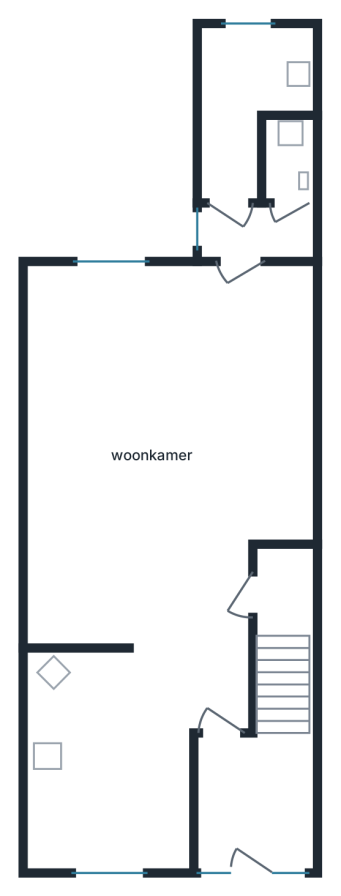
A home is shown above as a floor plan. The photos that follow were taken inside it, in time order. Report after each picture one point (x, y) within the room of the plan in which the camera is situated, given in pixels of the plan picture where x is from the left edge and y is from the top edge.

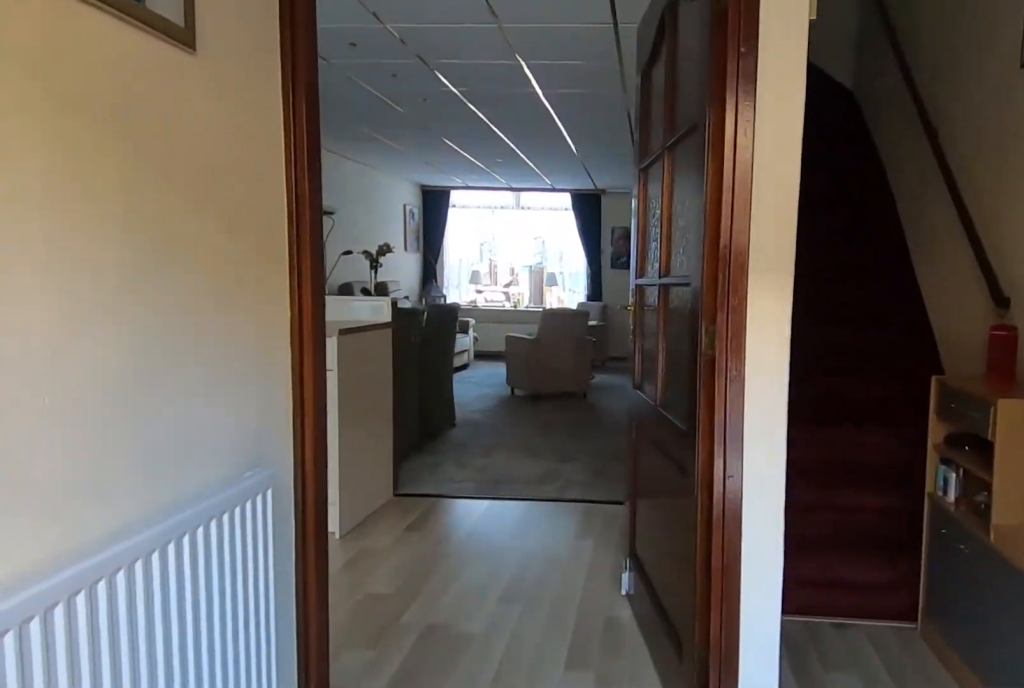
(251, 800)
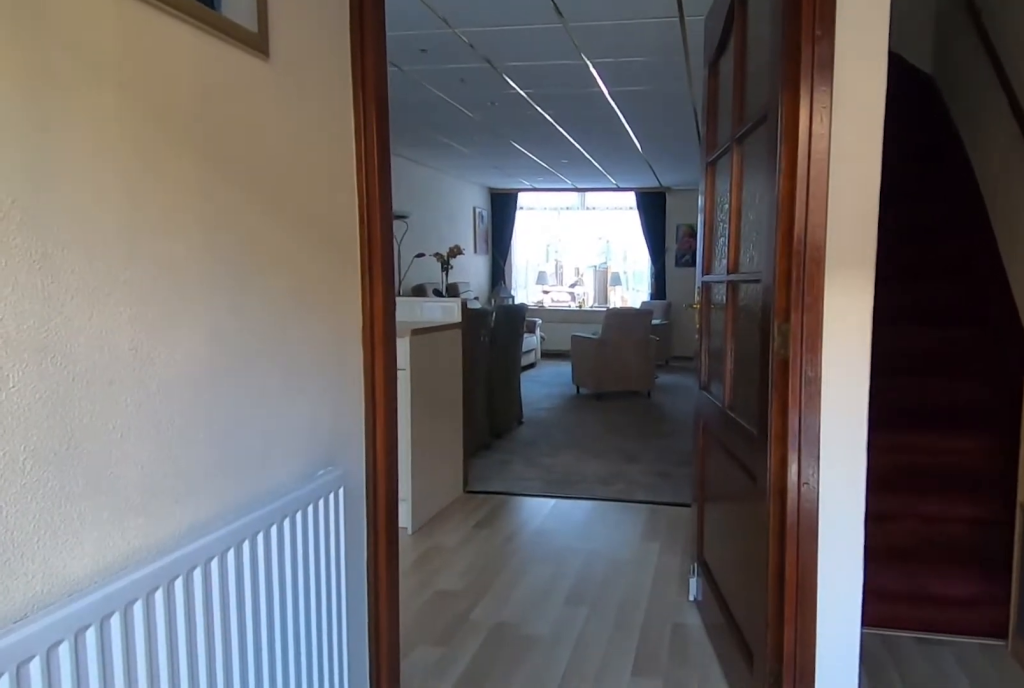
(251, 800)
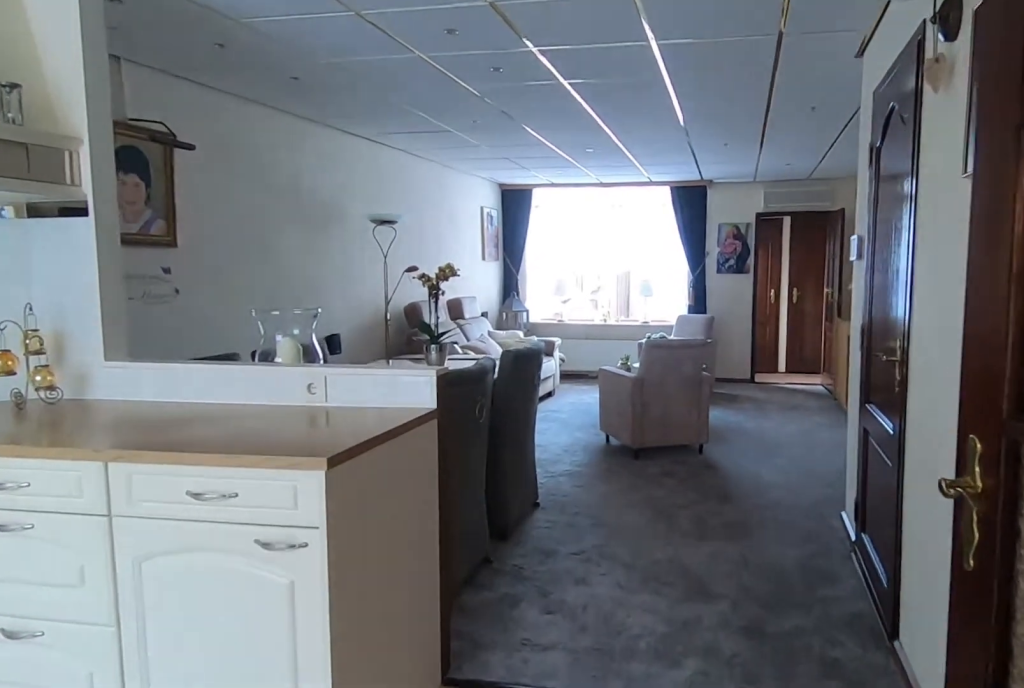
(145, 508)
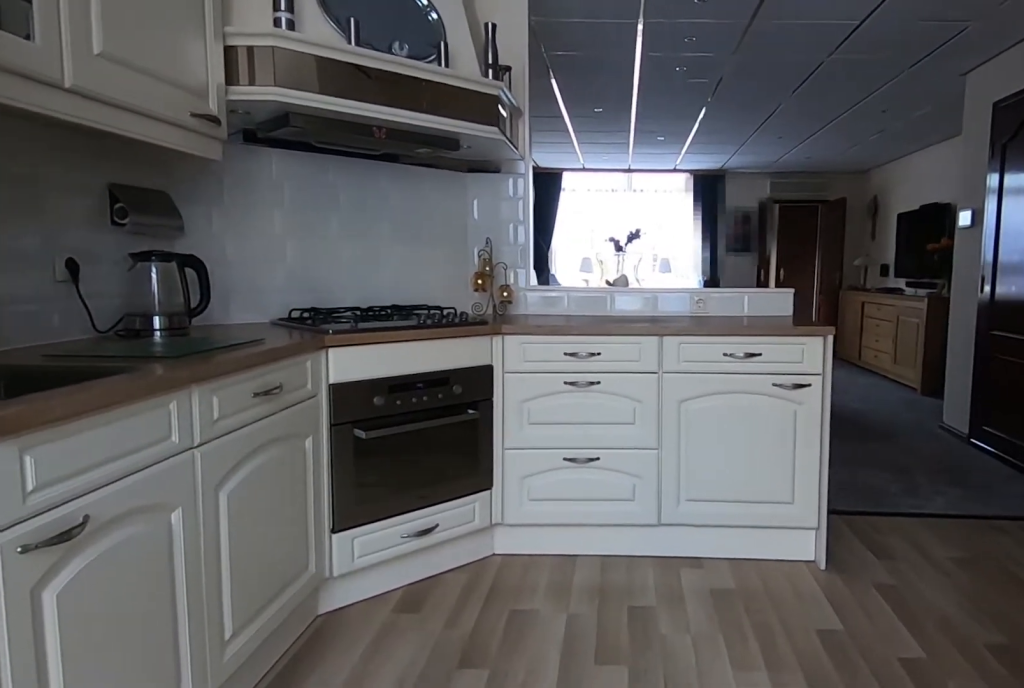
(104, 764)
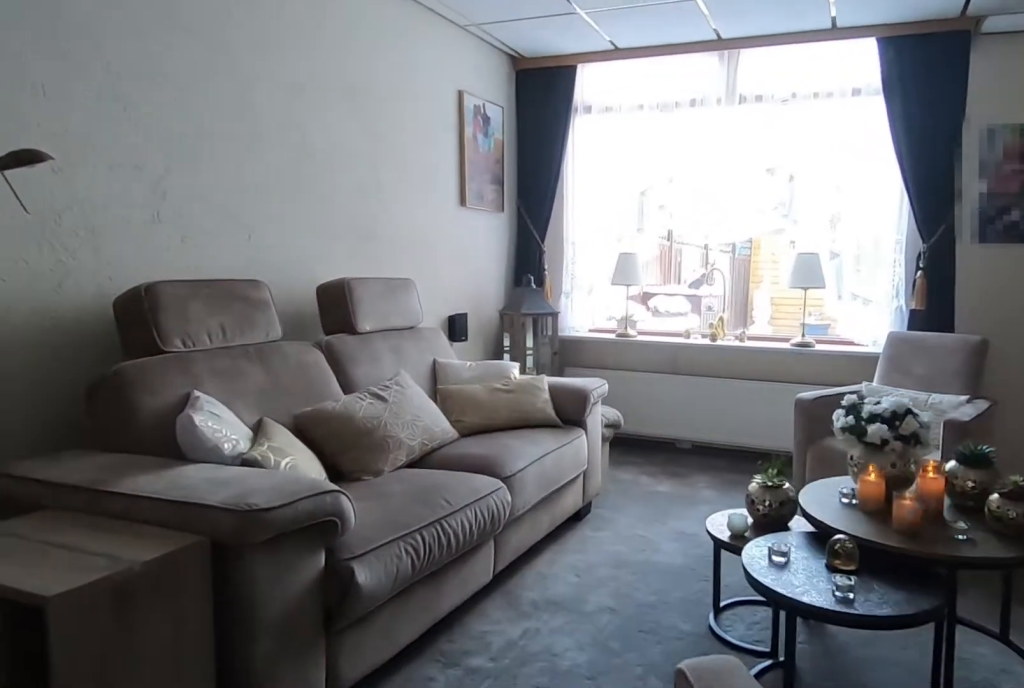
(143, 508)
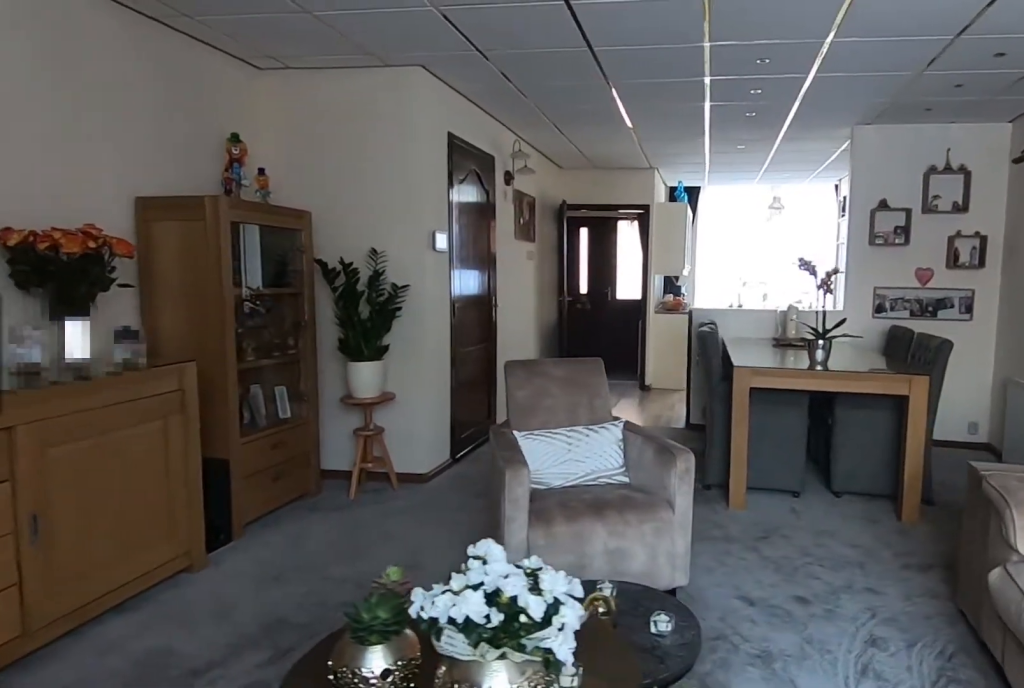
(143, 508)
